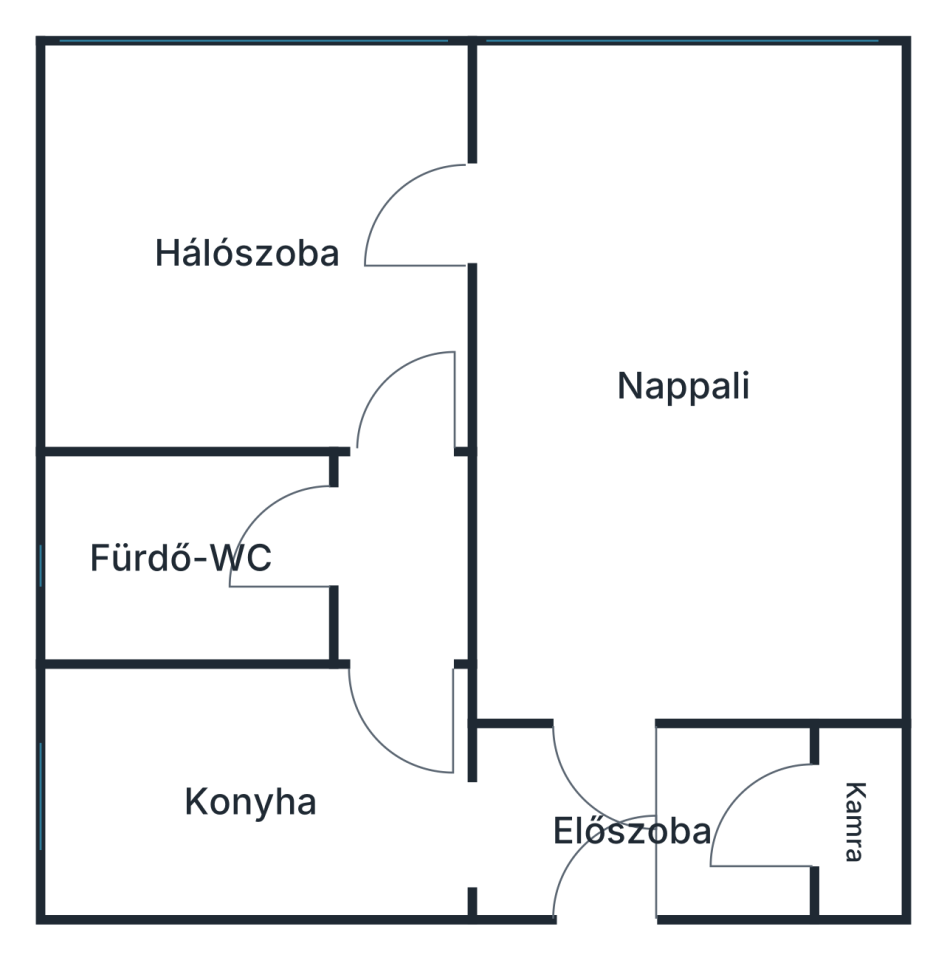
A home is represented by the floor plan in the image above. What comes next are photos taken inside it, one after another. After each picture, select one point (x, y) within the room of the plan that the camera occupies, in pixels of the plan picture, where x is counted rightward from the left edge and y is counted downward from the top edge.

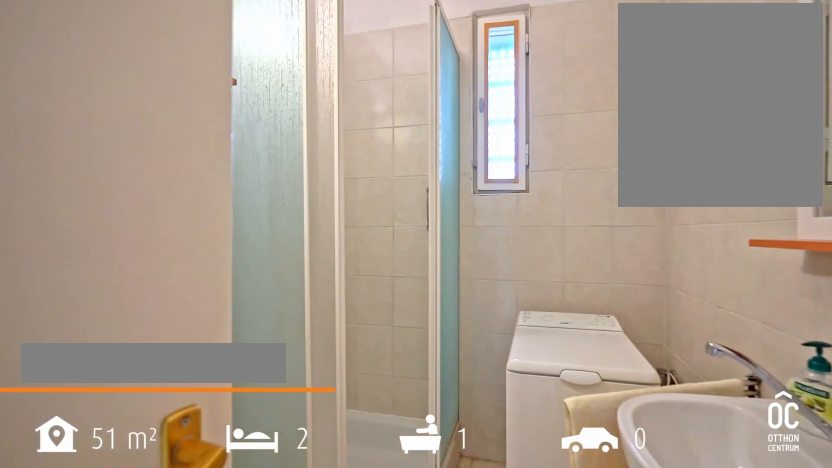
(186, 558)
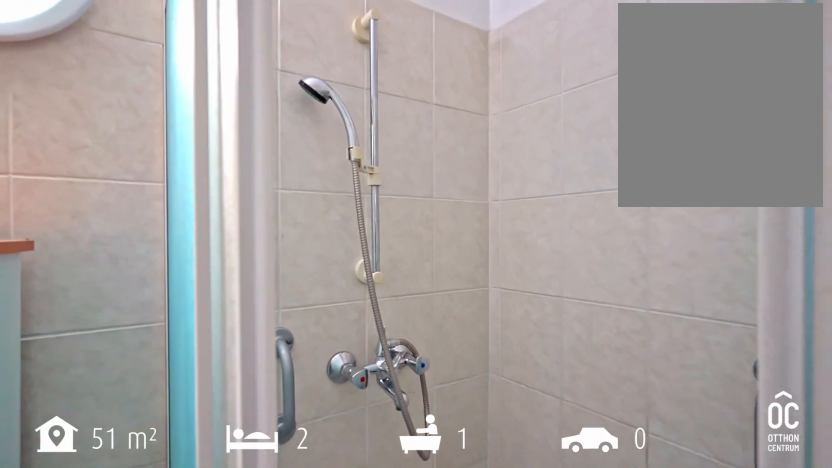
(185, 558)
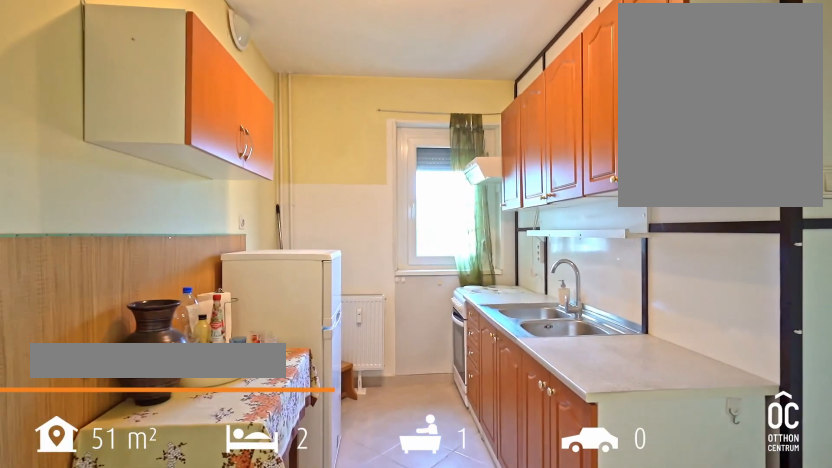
(256, 795)
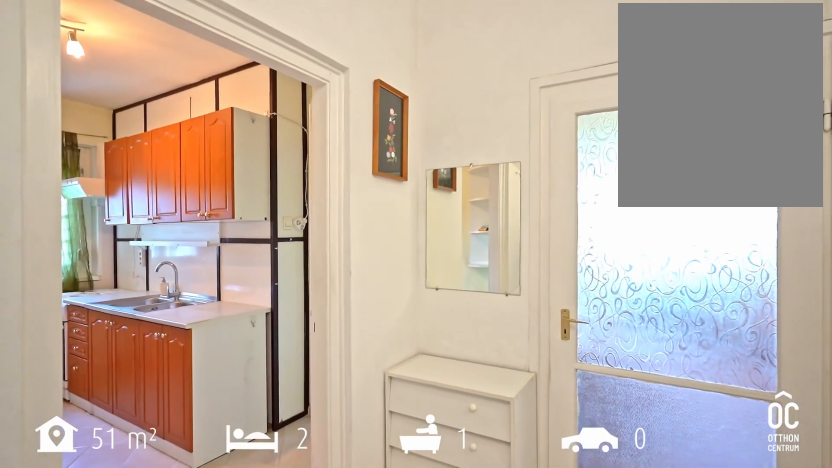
(645, 821)
